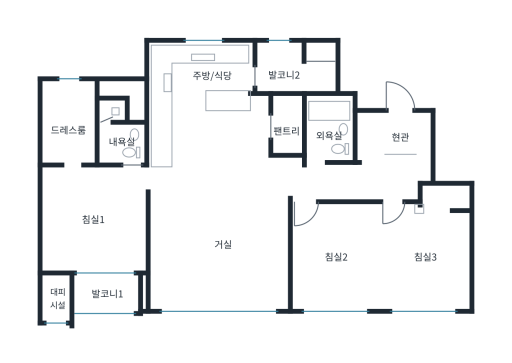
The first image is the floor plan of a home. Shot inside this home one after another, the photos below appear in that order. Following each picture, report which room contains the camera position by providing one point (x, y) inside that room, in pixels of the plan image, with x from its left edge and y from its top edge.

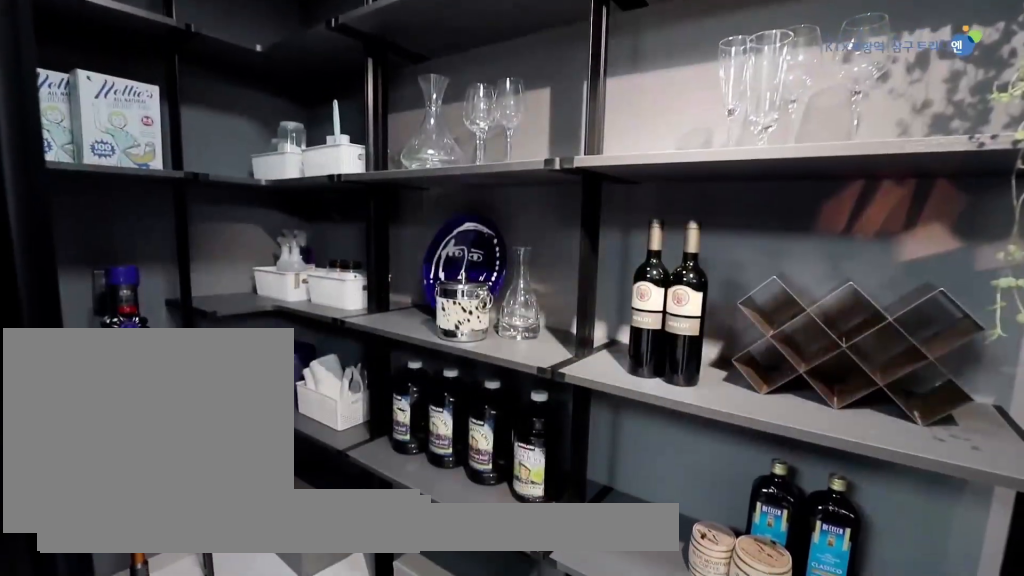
(287, 129)
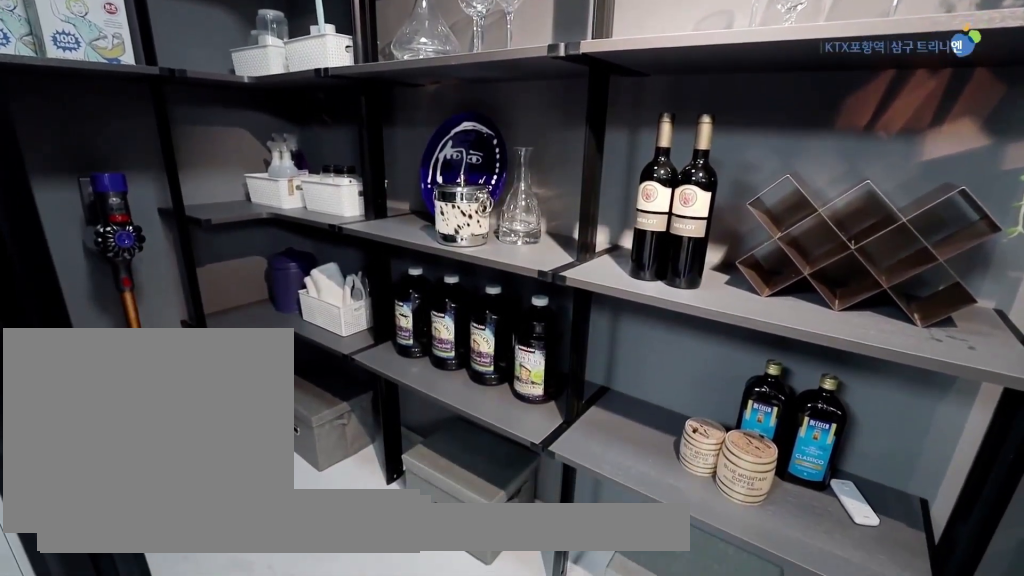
(287, 129)
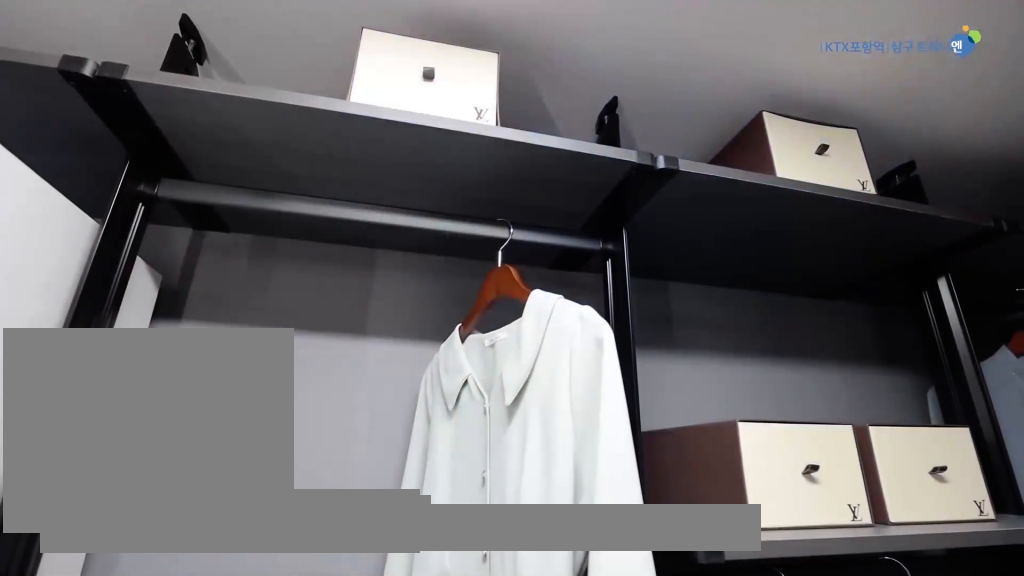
(67, 124)
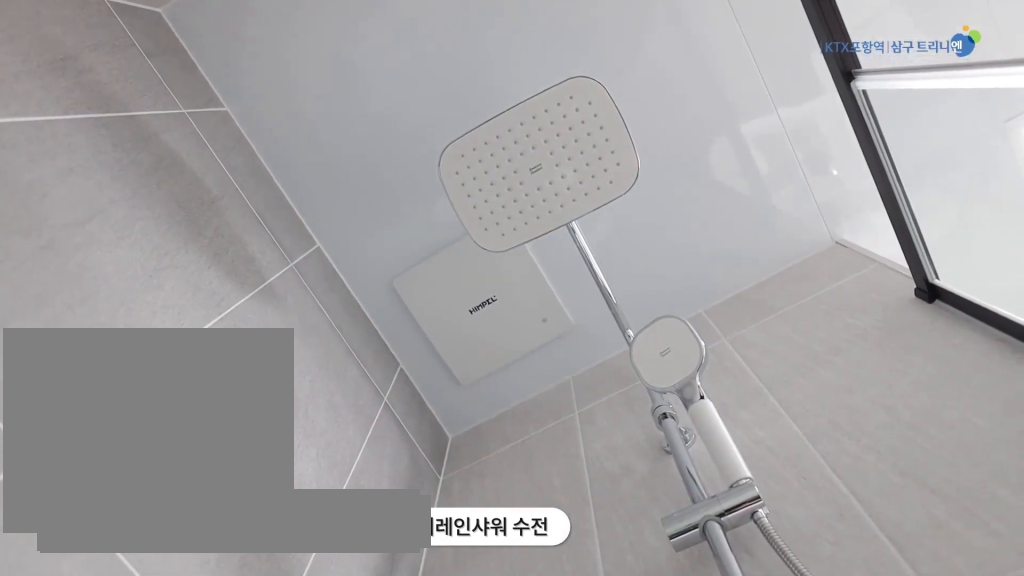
(117, 132)
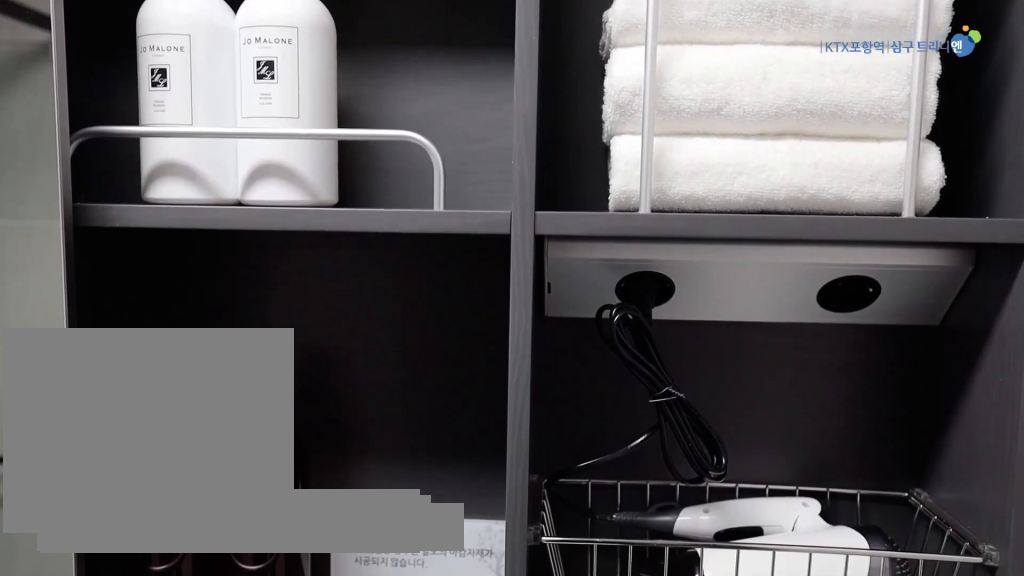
(120, 132)
